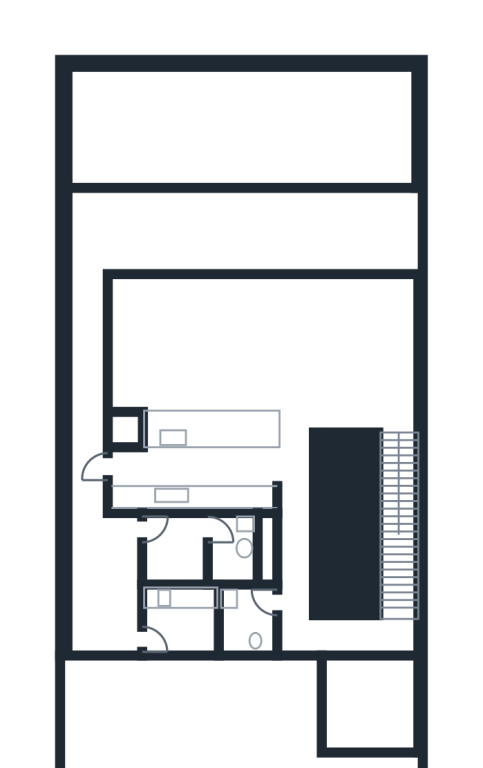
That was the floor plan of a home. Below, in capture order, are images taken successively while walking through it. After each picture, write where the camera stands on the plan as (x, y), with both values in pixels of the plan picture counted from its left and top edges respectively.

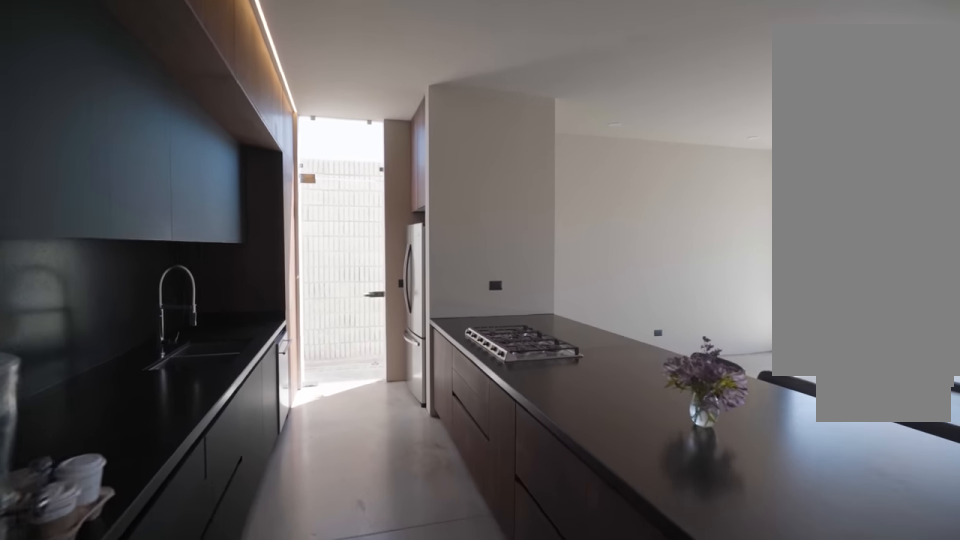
(297, 452)
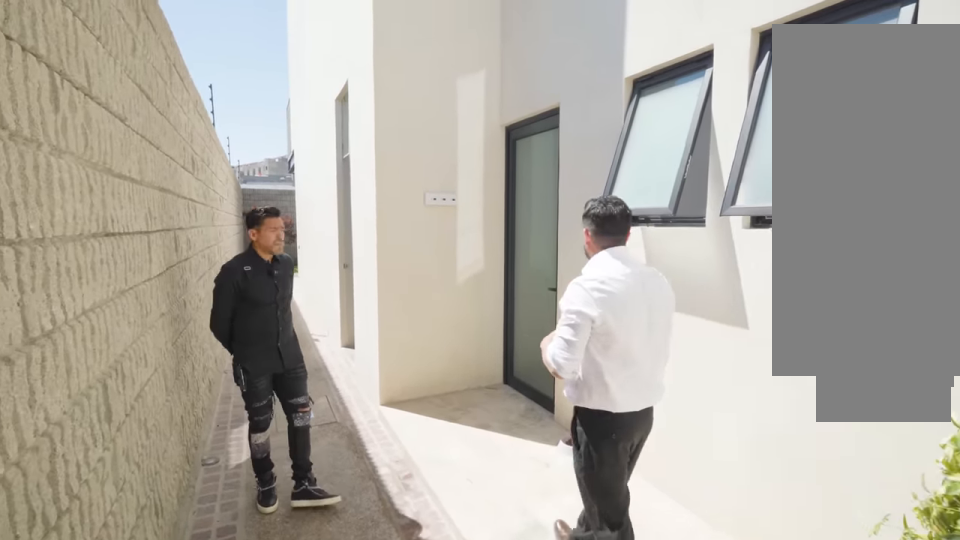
(95, 630)
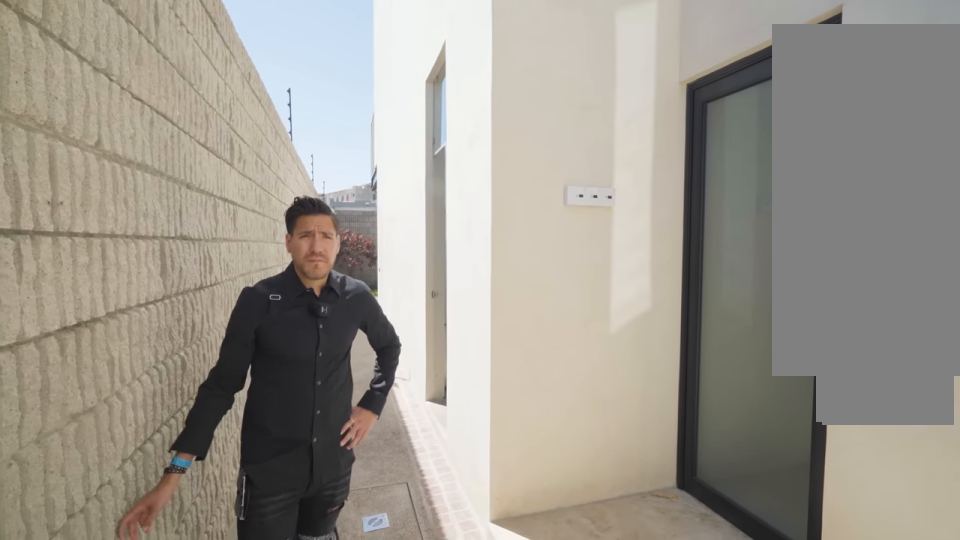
(84, 584)
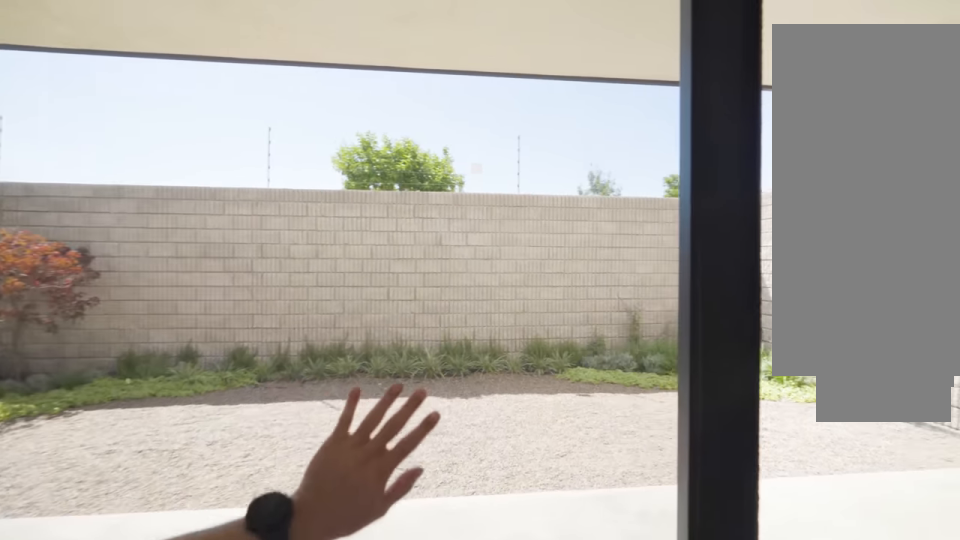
(217, 326)
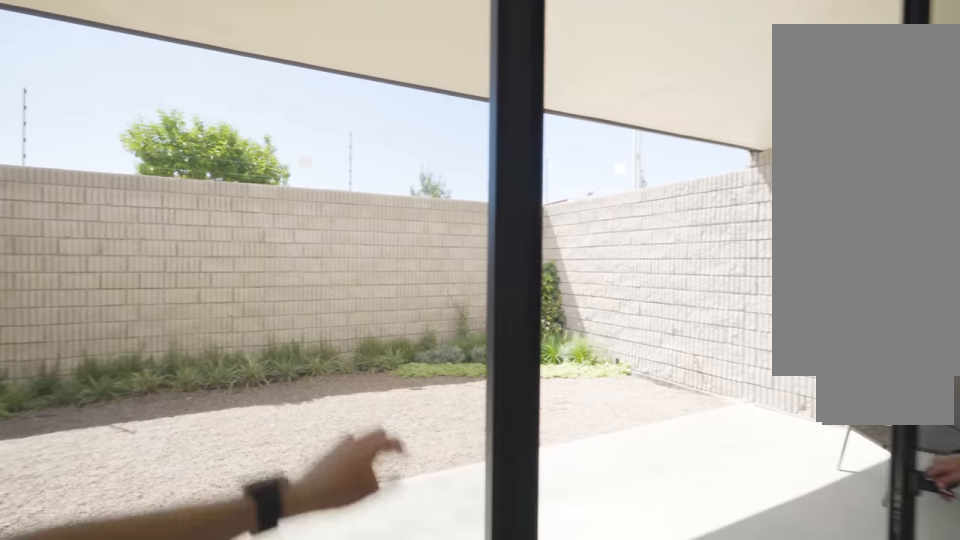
(207, 298)
